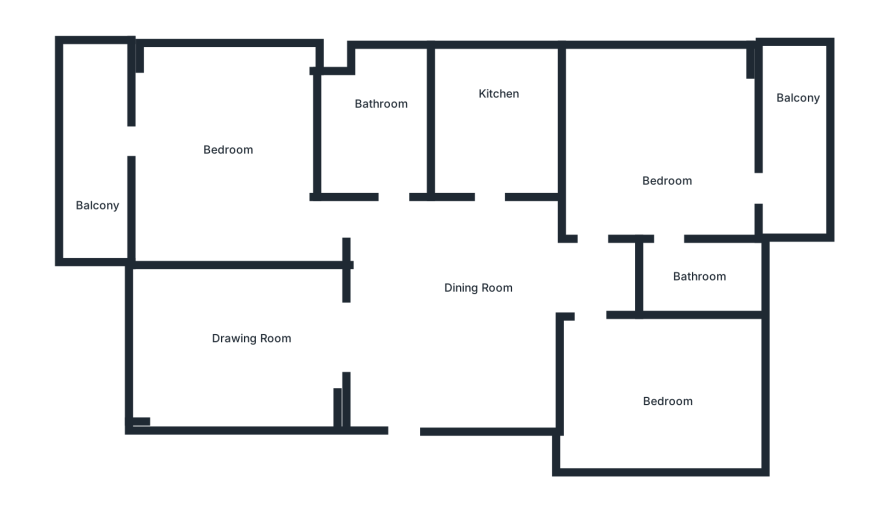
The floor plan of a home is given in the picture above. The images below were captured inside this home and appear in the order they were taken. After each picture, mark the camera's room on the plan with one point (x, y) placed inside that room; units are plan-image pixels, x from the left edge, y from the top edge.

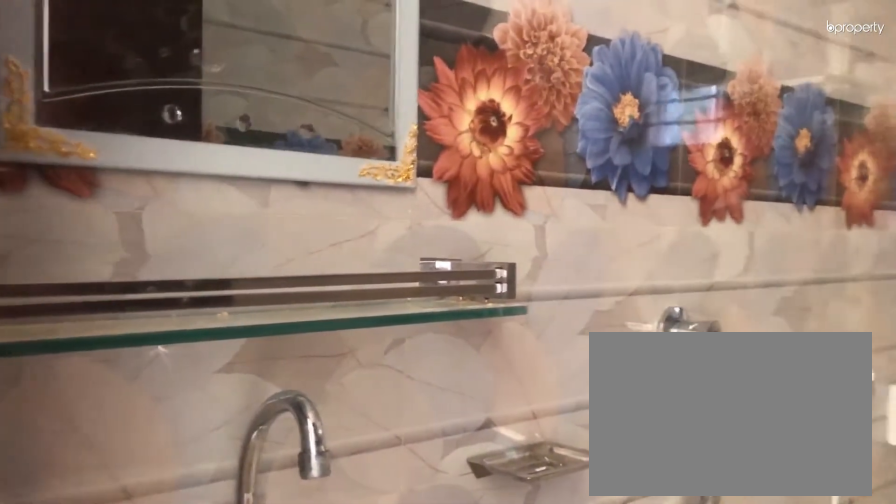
(380, 134)
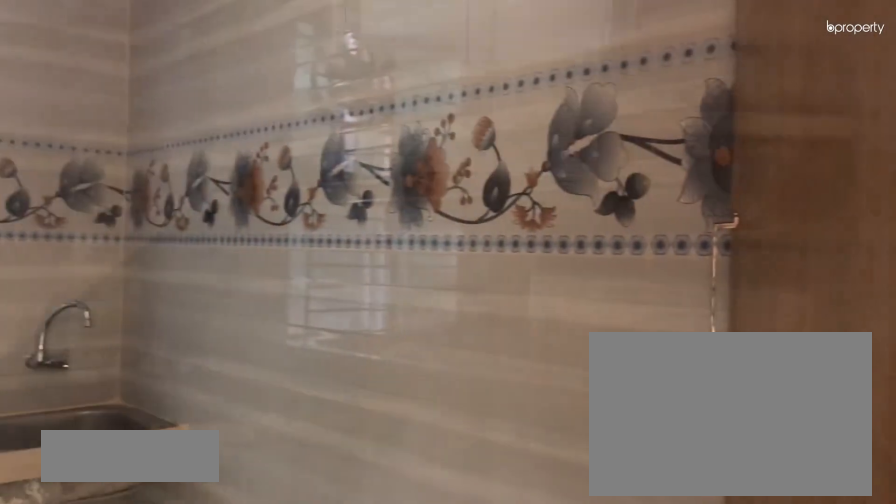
(501, 107)
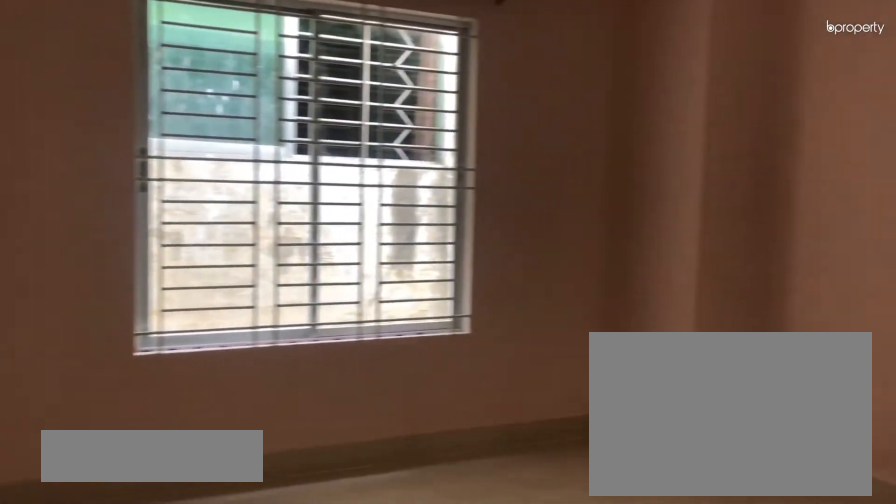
(663, 144)
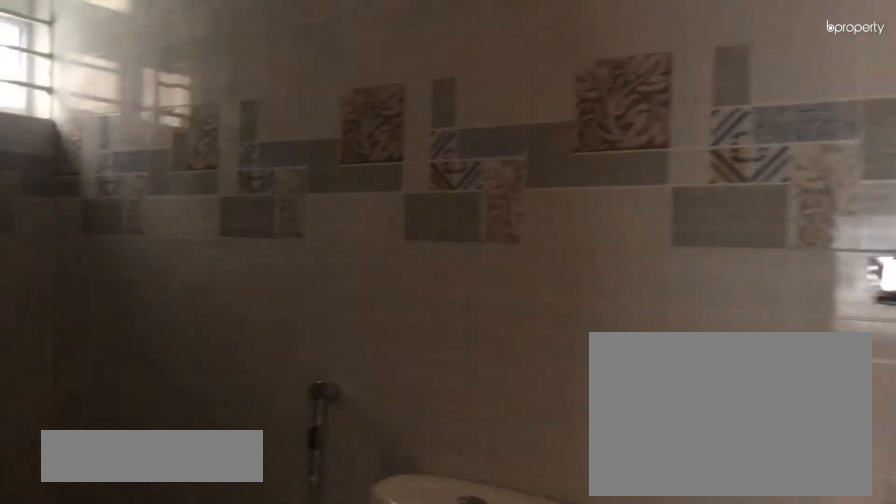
(702, 275)
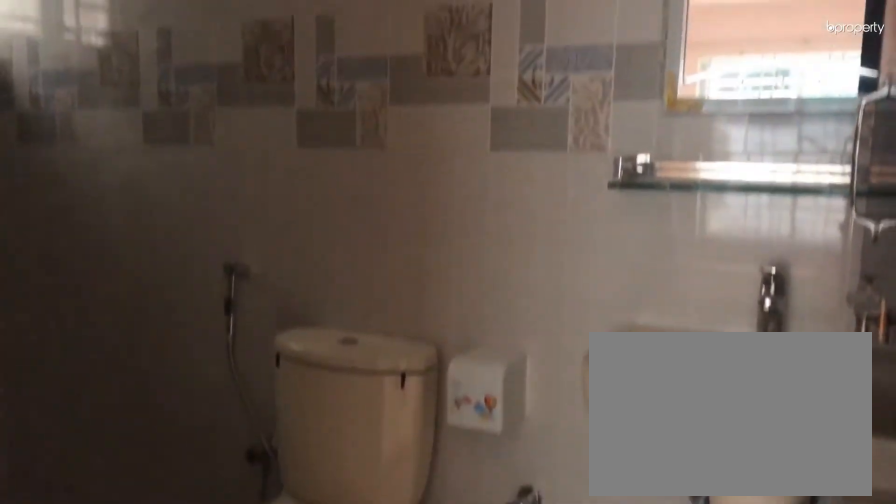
(702, 275)
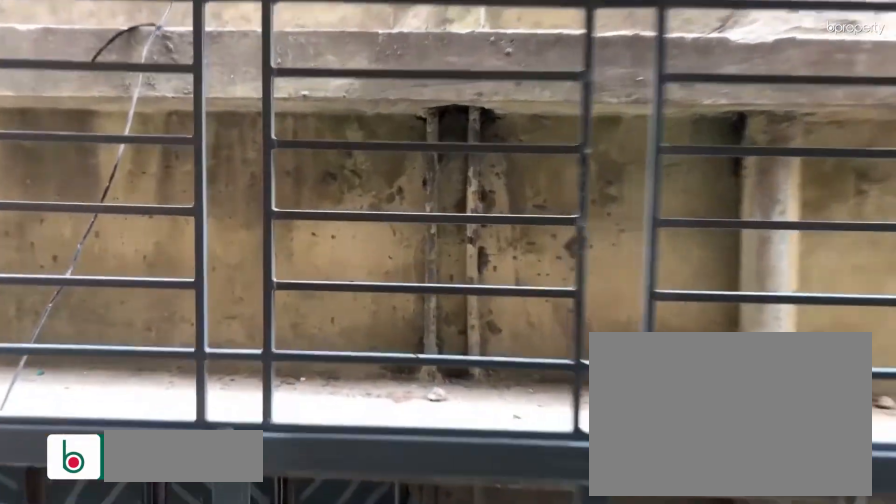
(794, 120)
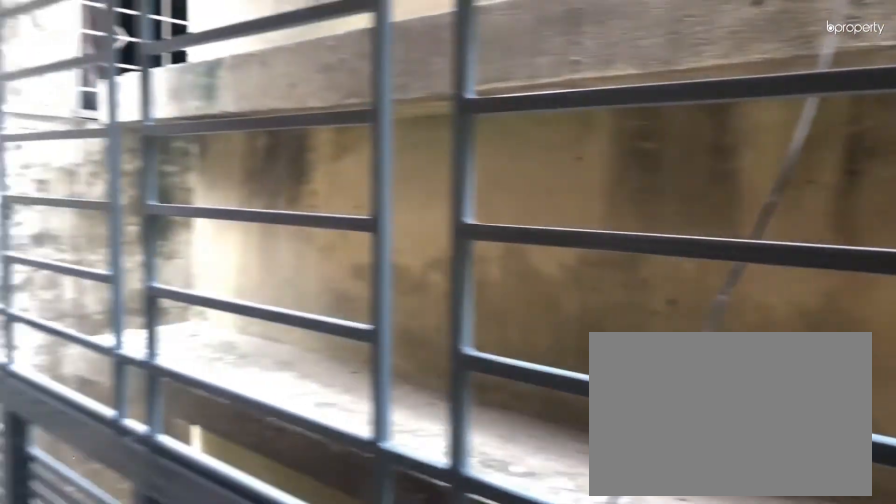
(794, 120)
